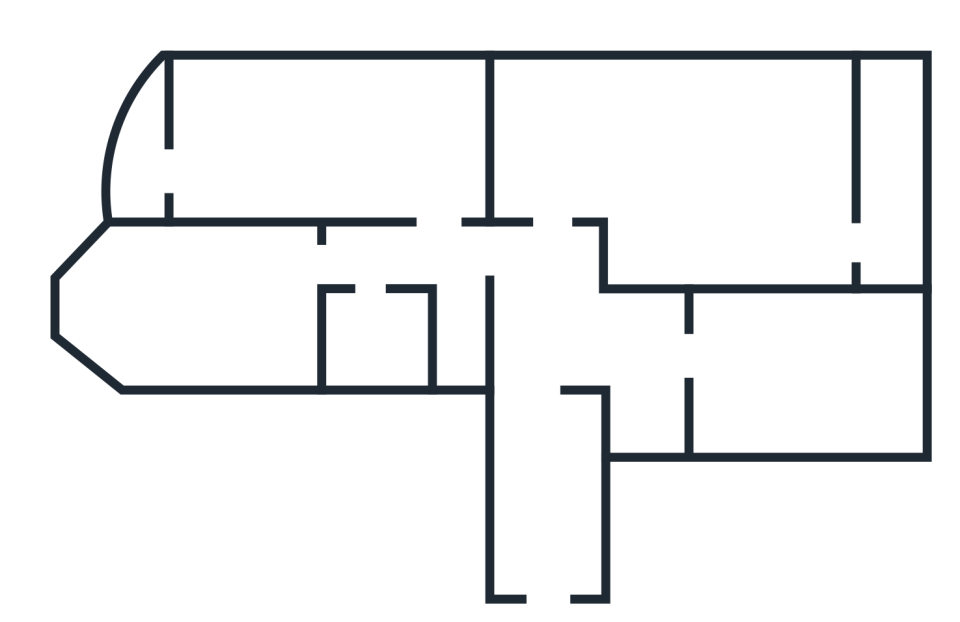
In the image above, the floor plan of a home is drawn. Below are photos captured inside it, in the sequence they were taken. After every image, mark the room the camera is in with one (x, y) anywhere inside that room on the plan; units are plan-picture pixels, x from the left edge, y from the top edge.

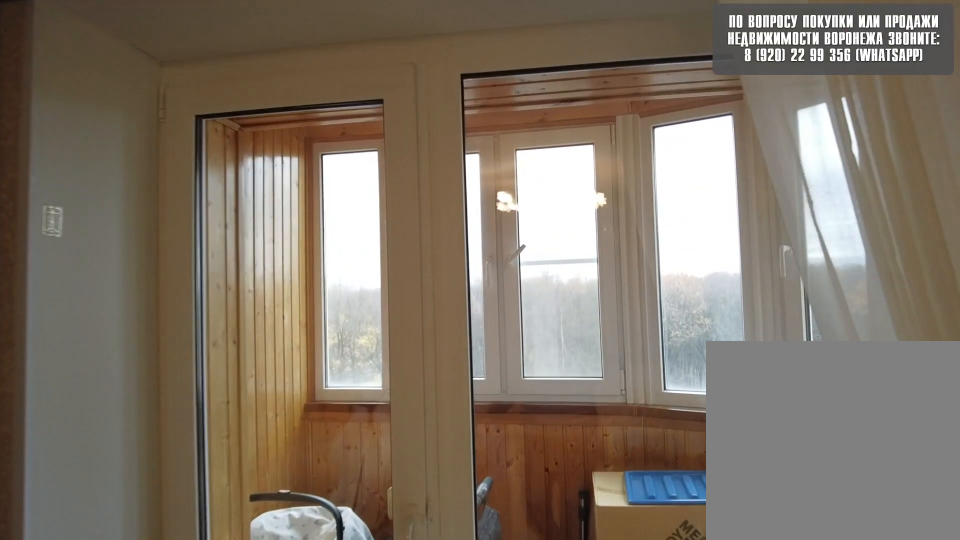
(394, 152)
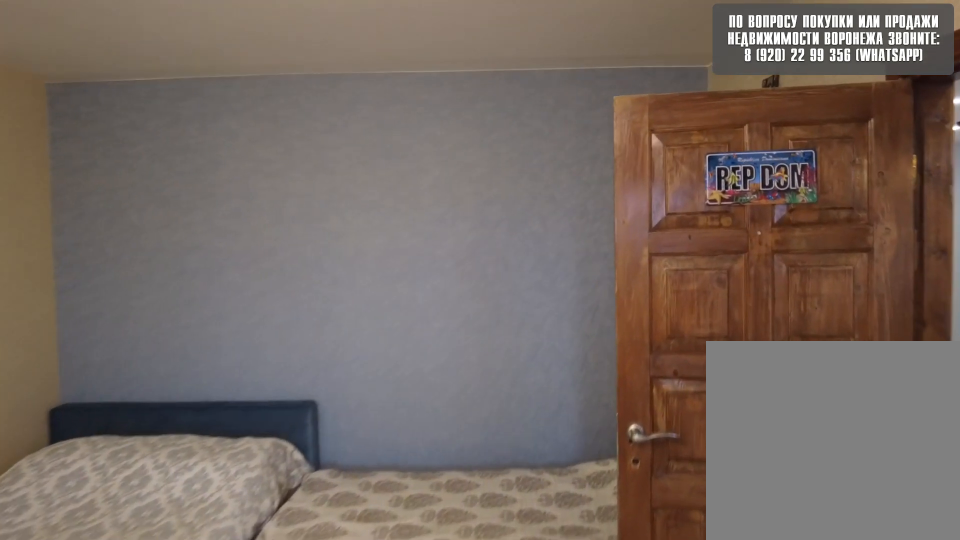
(394, 152)
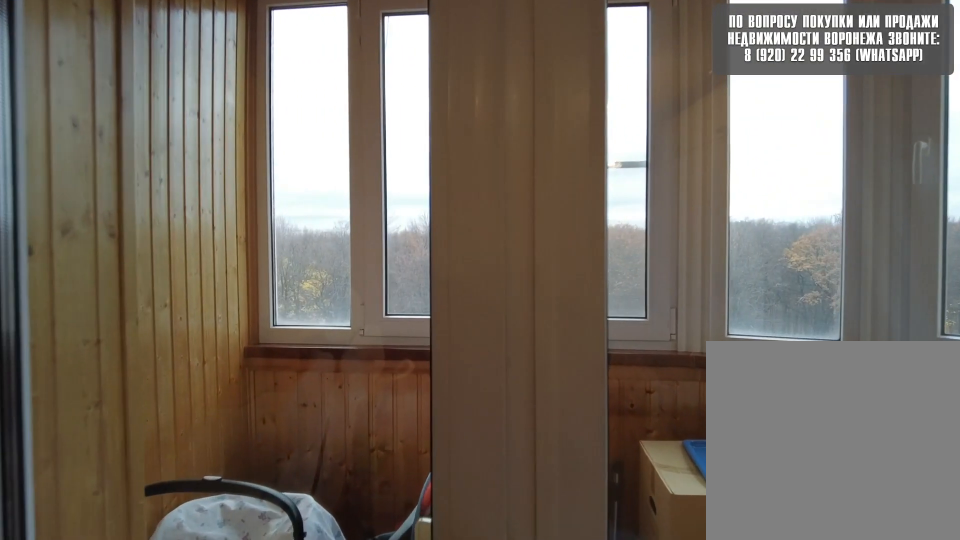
(233, 156)
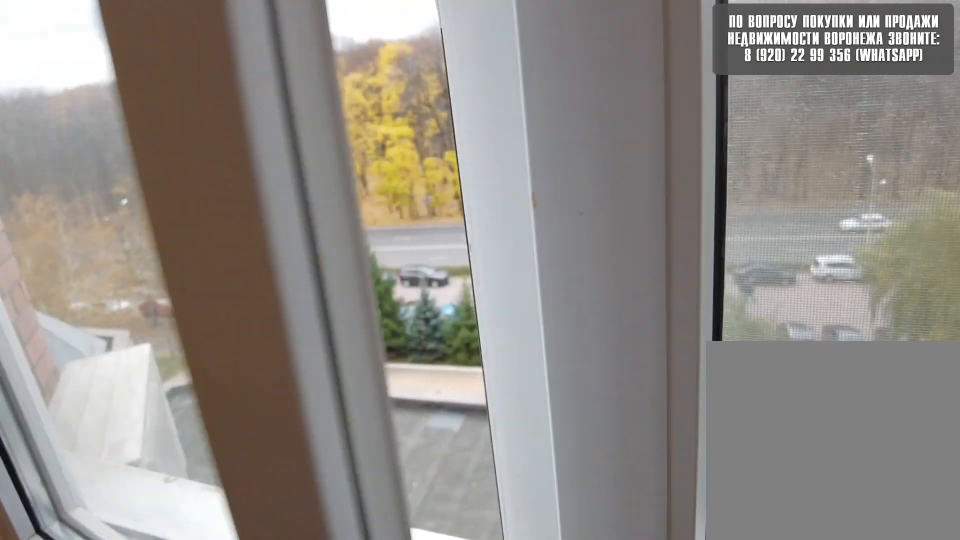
(149, 159)
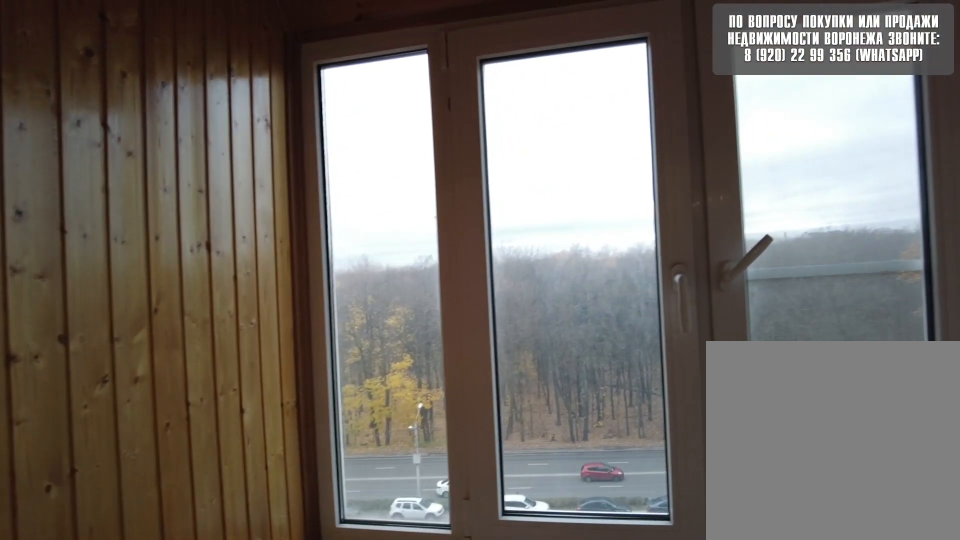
(149, 159)
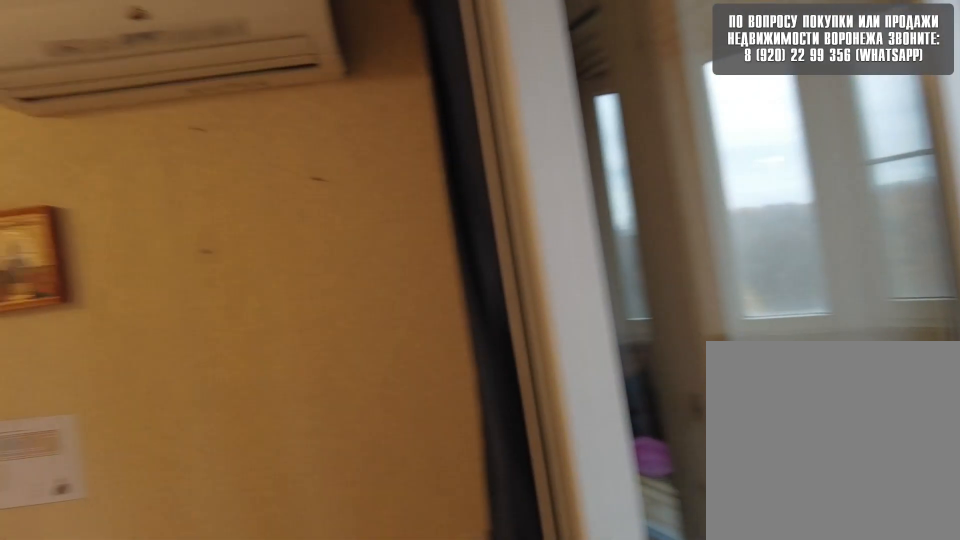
(222, 167)
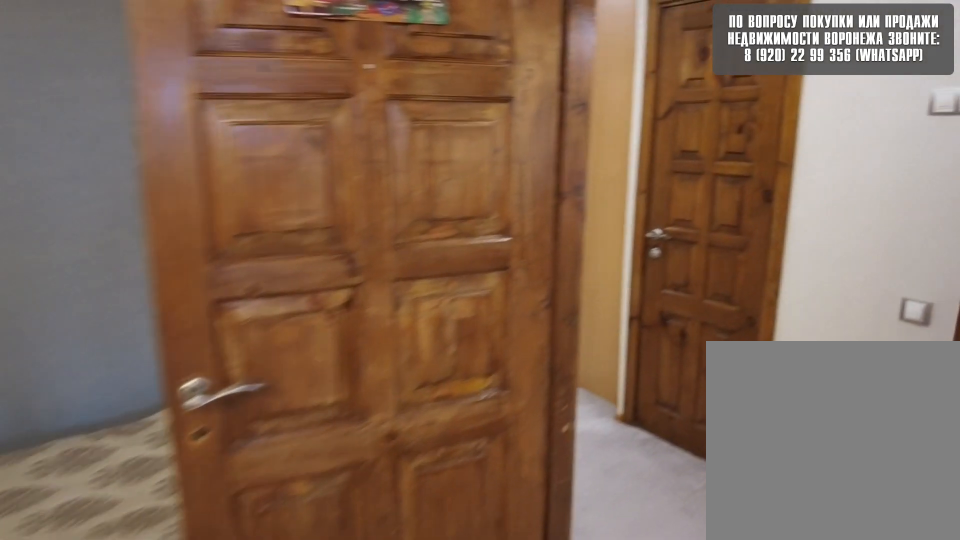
(365, 187)
